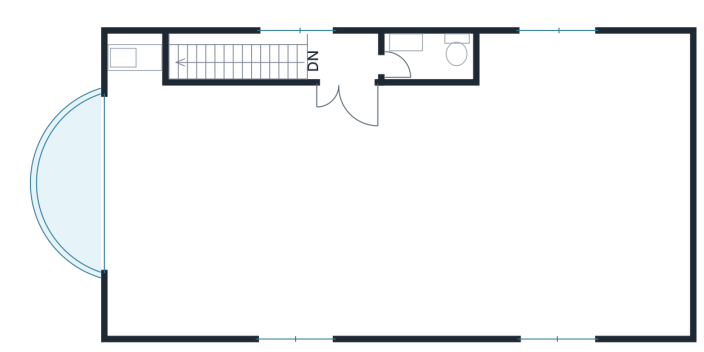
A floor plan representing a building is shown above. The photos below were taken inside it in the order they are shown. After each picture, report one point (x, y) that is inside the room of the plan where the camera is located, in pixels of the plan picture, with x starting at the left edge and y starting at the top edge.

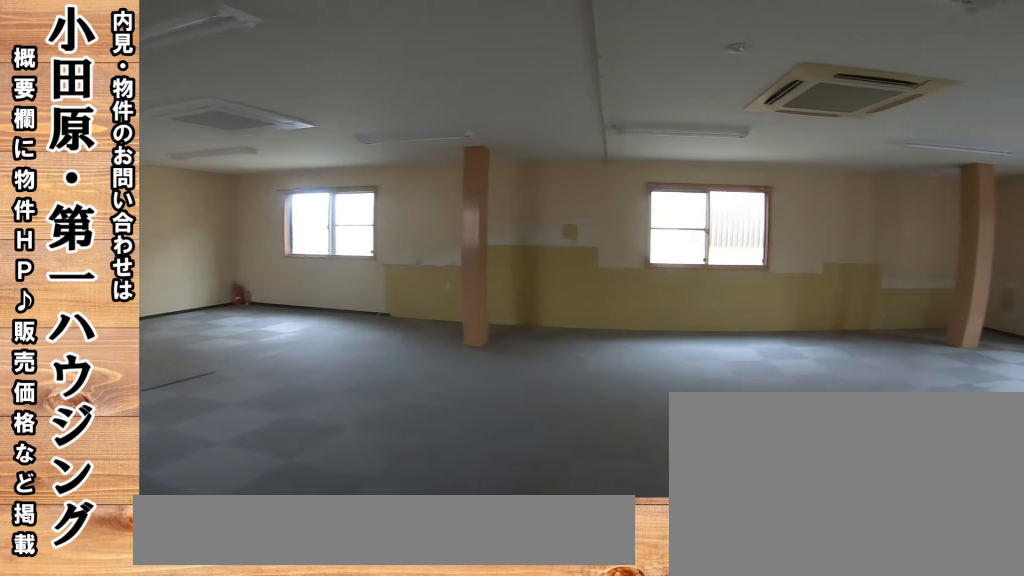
(304, 191)
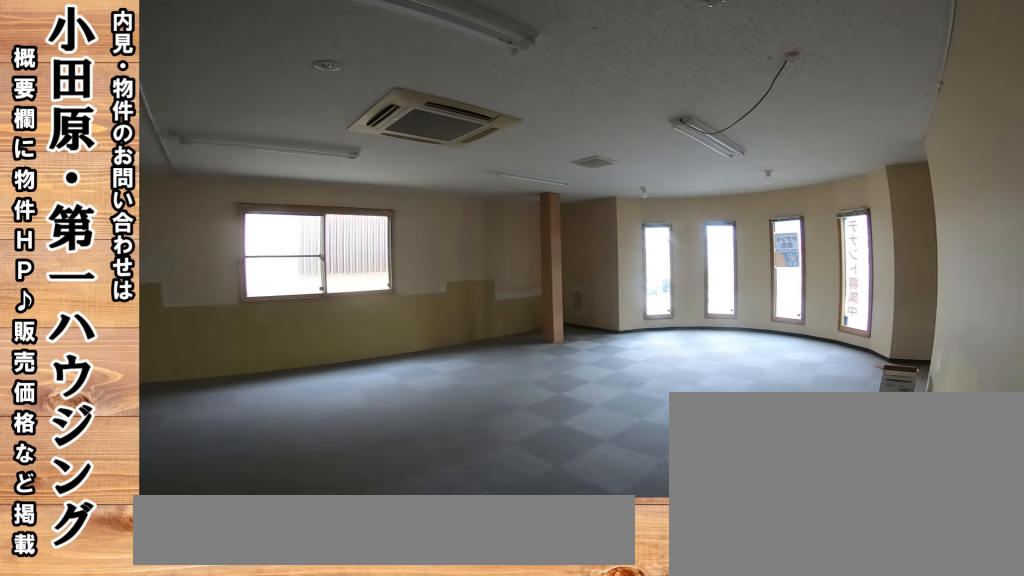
(304, 191)
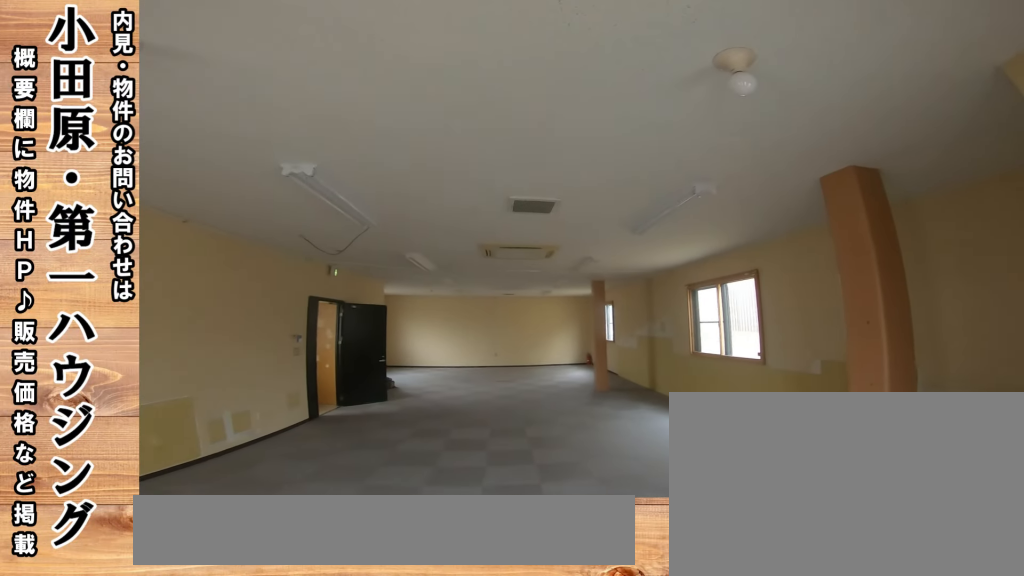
(396, 211)
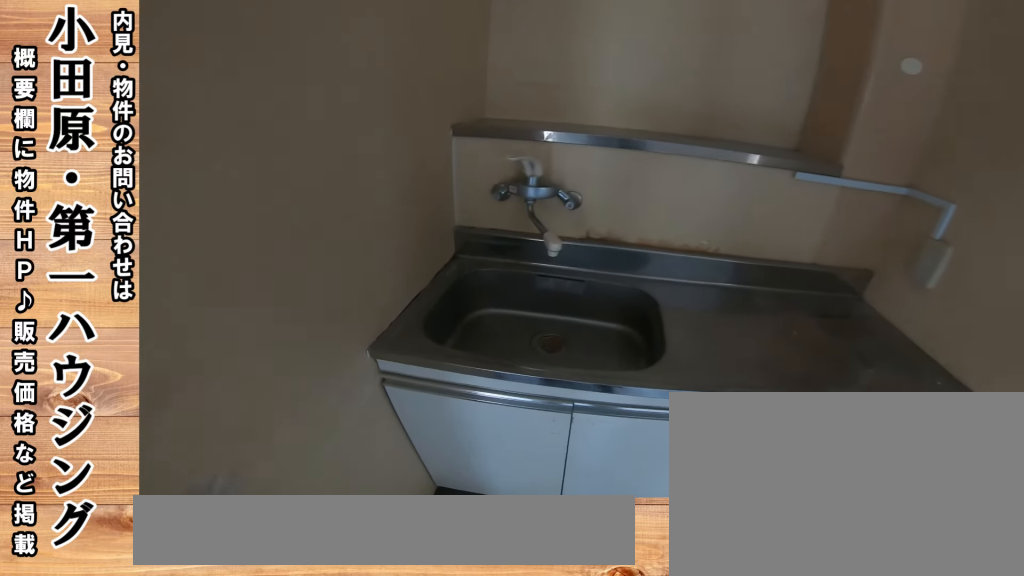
(145, 79)
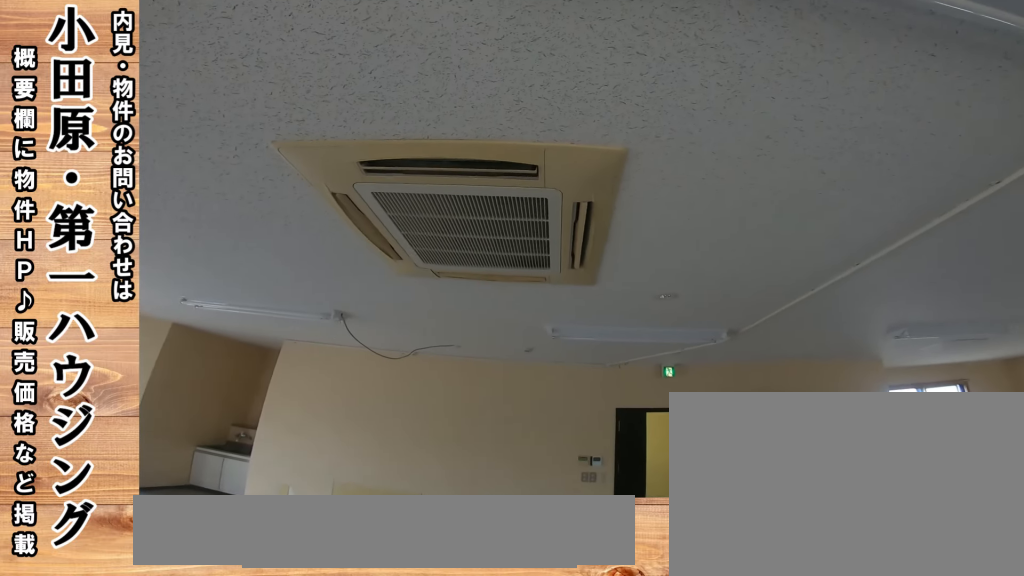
(395, 196)
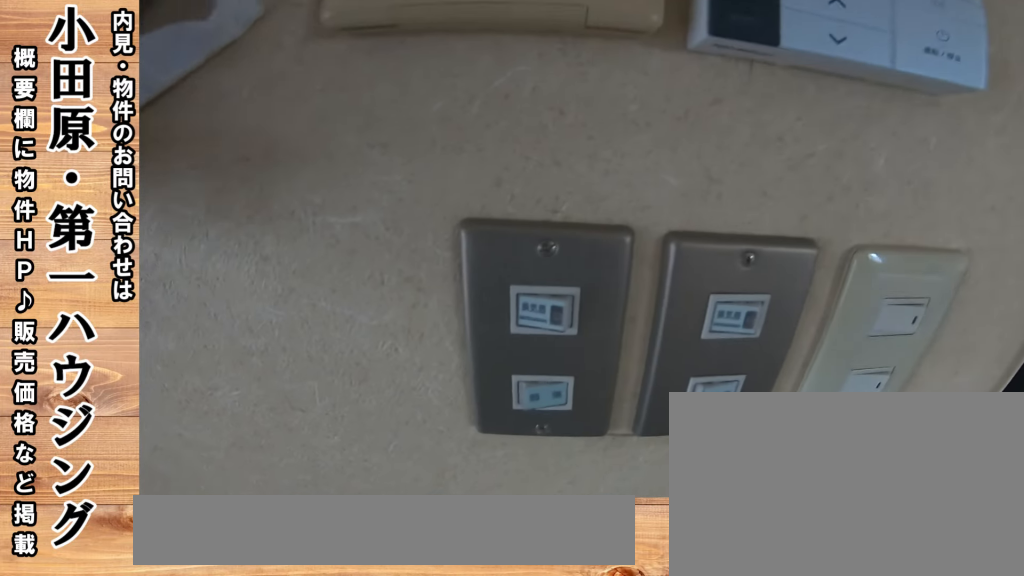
(395, 196)
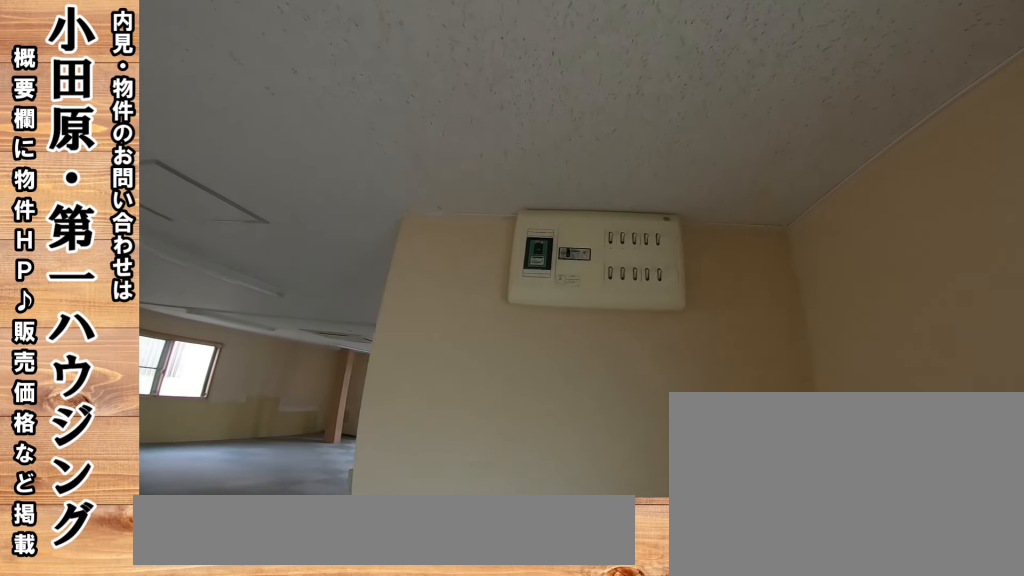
(397, 212)
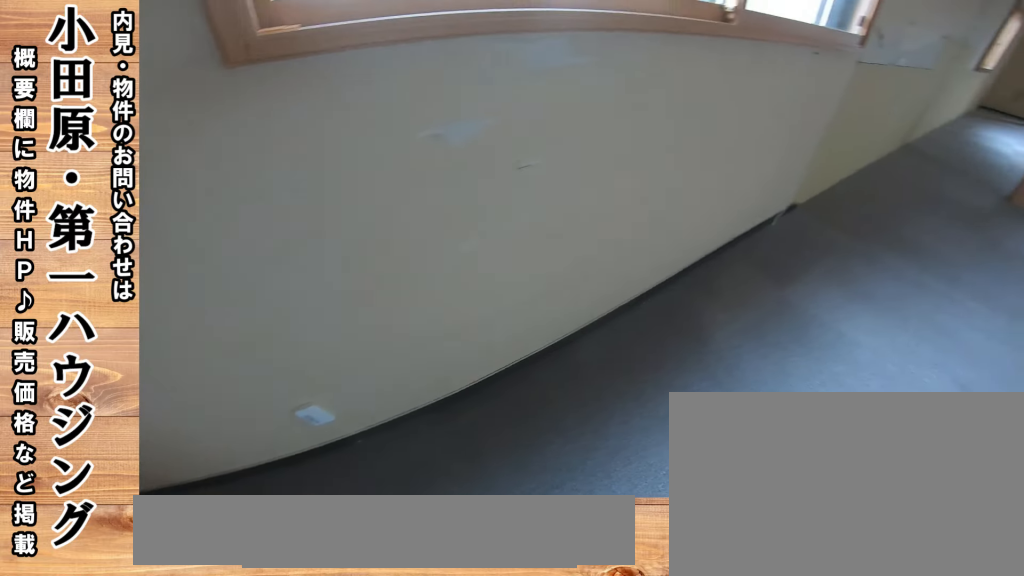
(395, 187)
